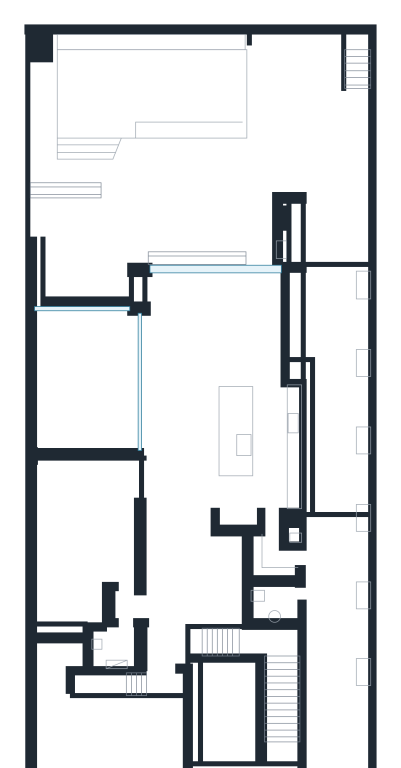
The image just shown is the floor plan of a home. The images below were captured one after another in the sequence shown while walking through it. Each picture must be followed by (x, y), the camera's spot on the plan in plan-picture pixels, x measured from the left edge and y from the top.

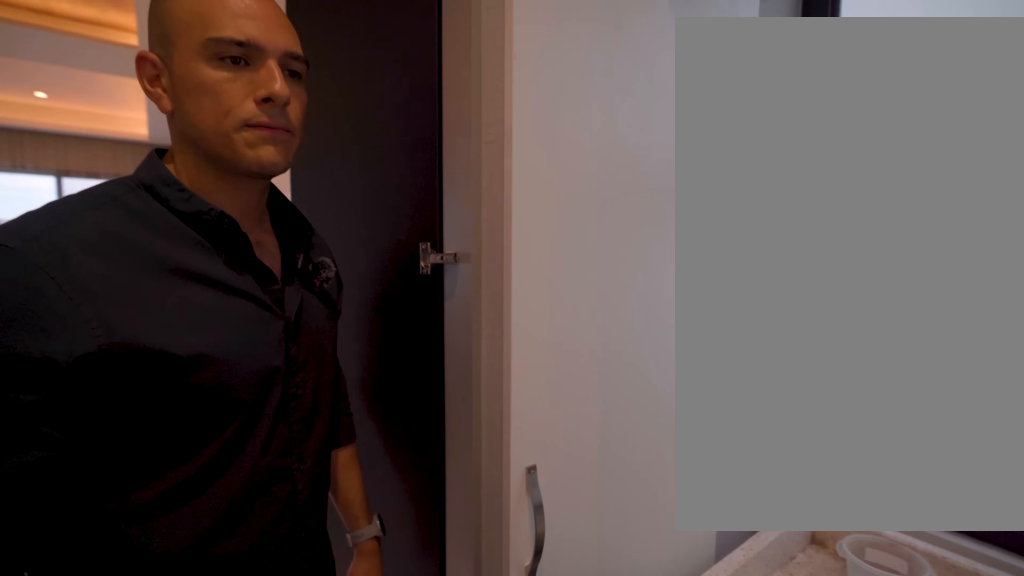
(273, 540)
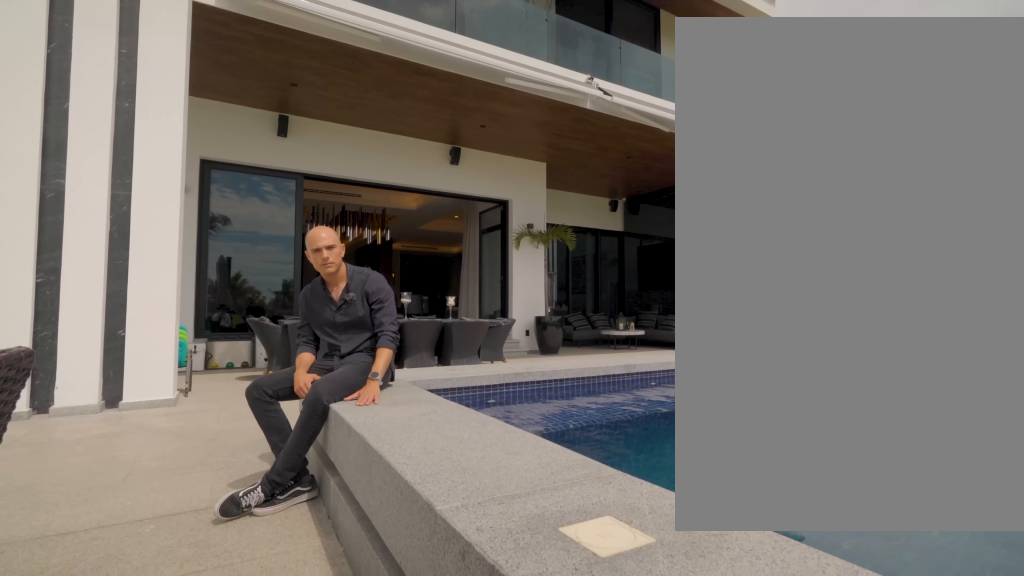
(277, 97)
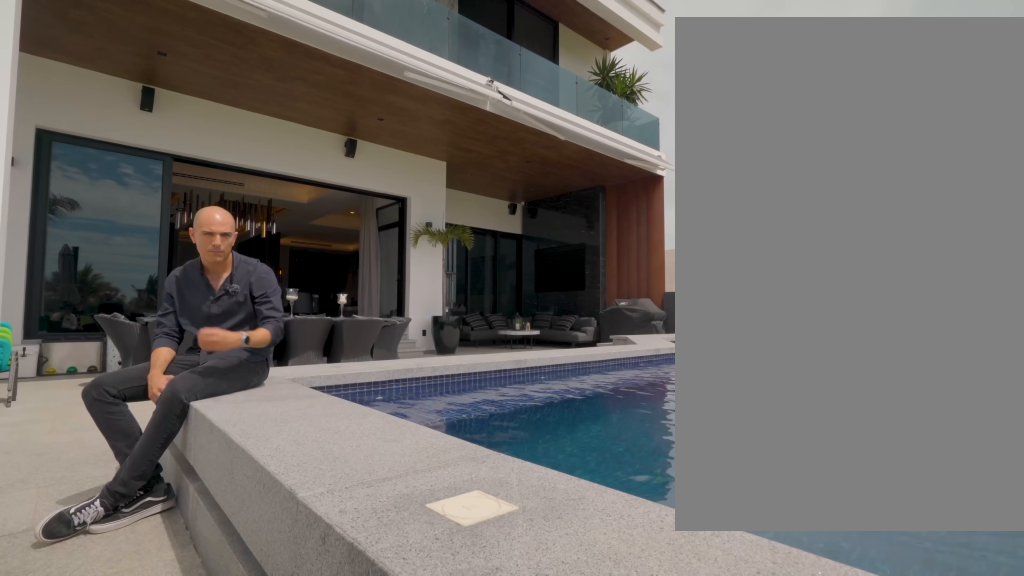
(277, 97)
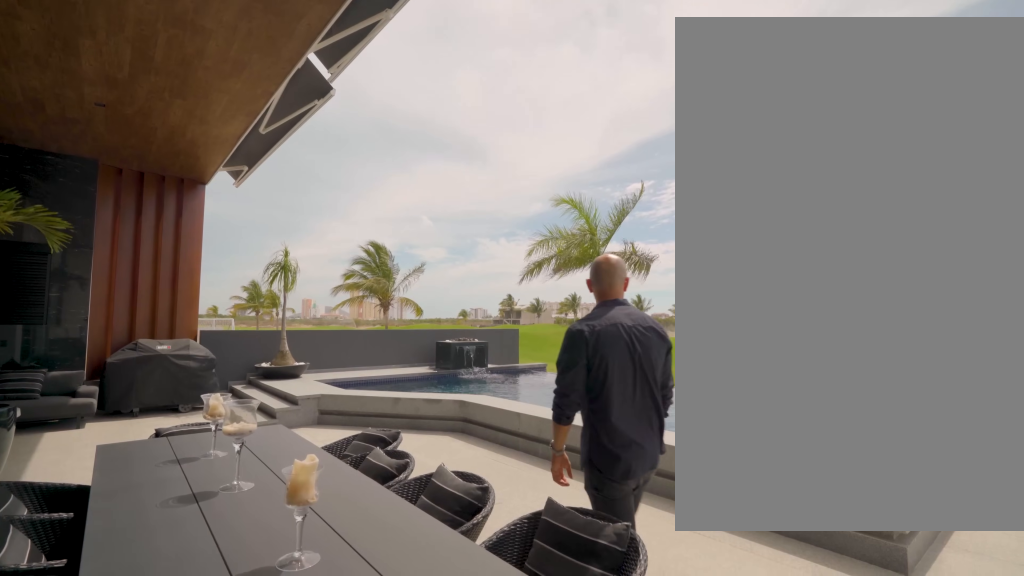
(251, 237)
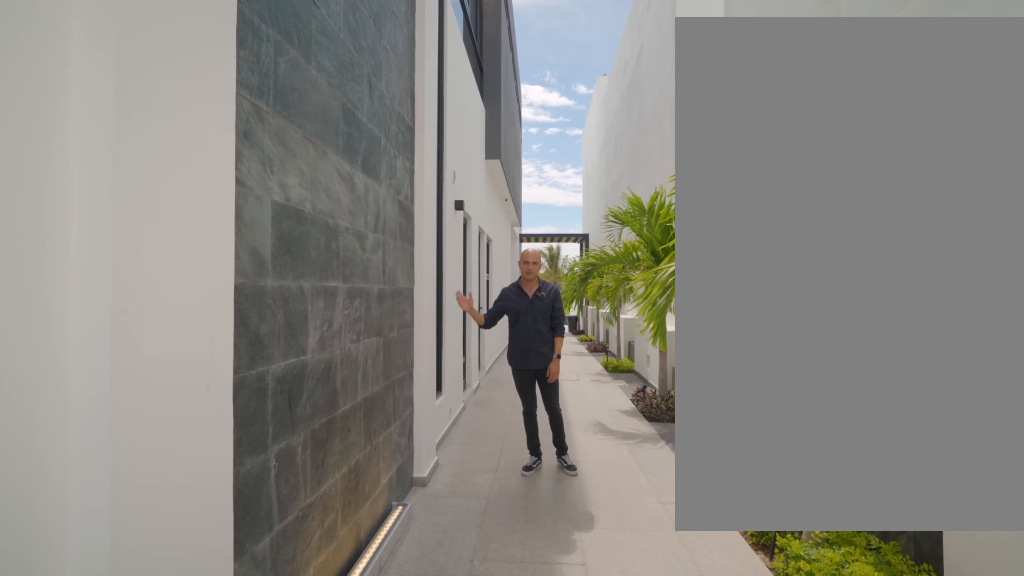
(342, 747)
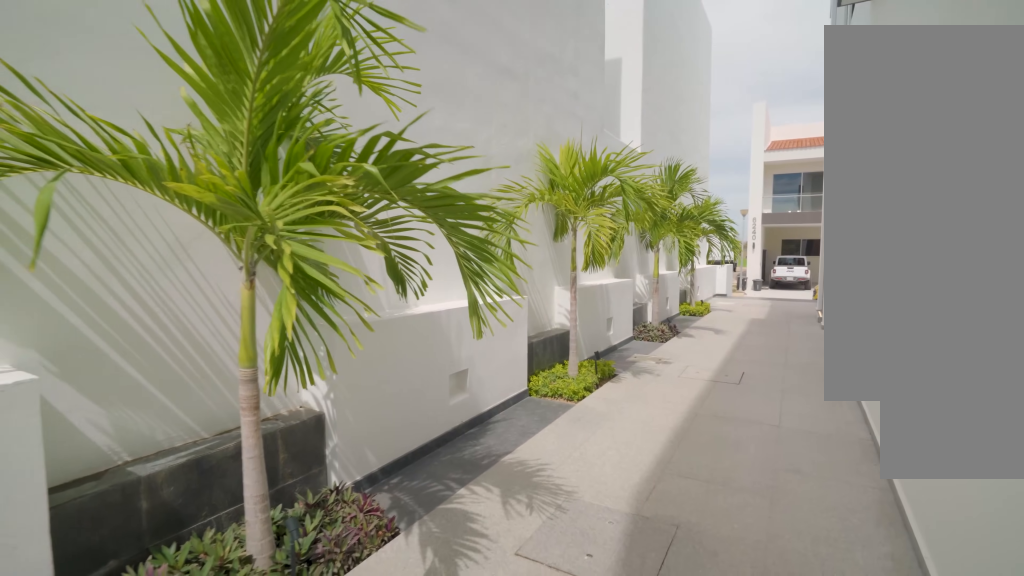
(337, 500)
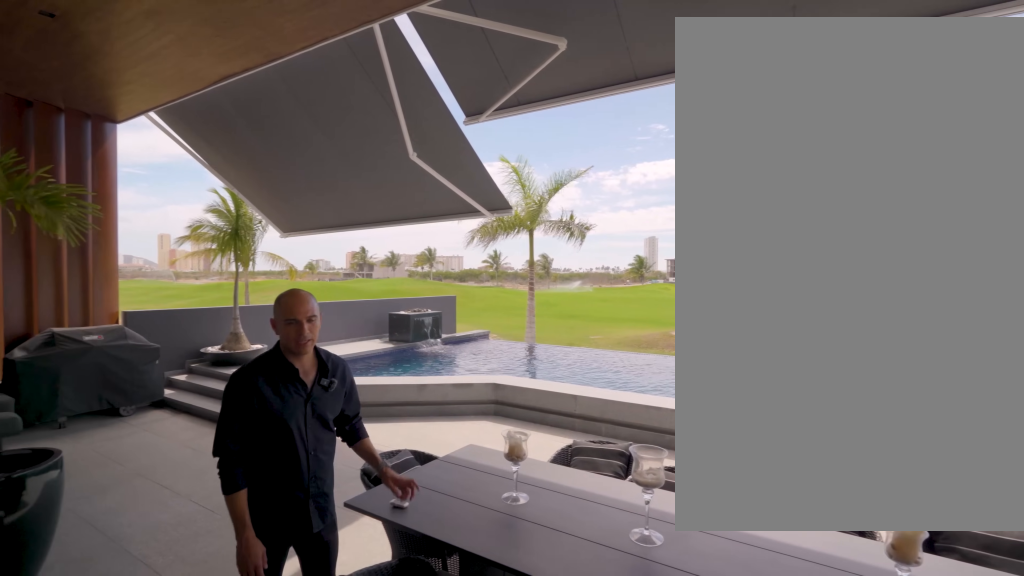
(200, 267)
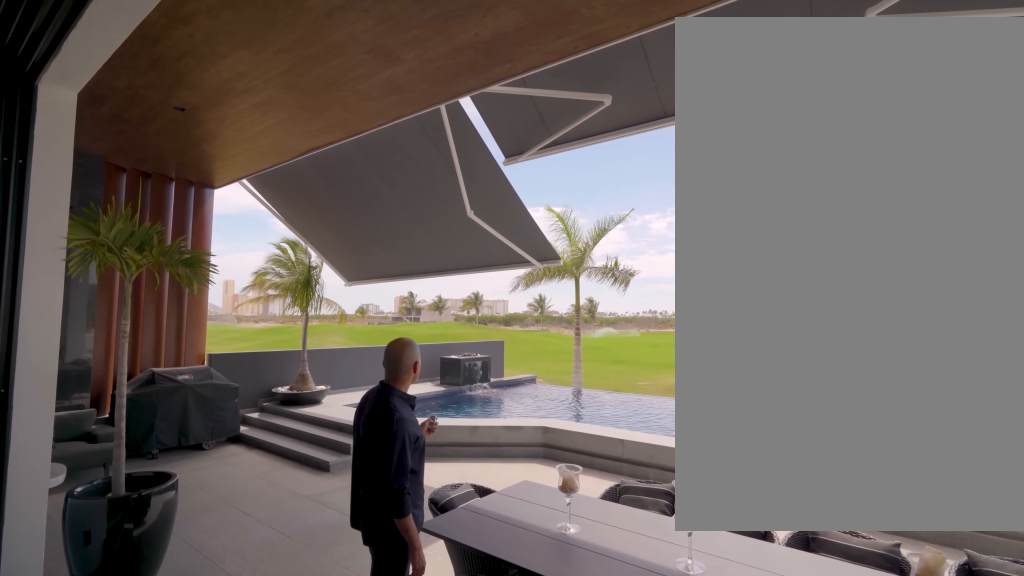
(200, 267)
